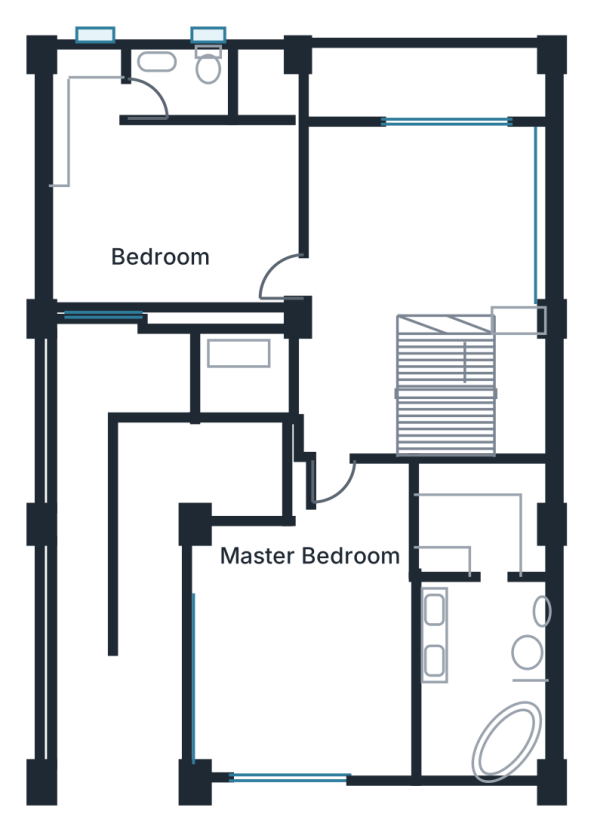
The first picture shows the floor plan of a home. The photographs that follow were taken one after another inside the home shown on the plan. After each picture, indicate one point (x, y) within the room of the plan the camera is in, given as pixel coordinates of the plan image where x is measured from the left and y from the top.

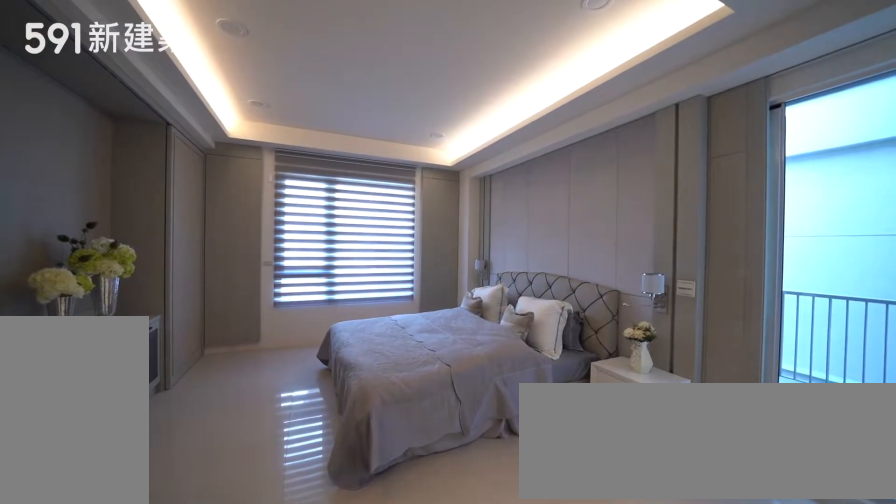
(304, 649)
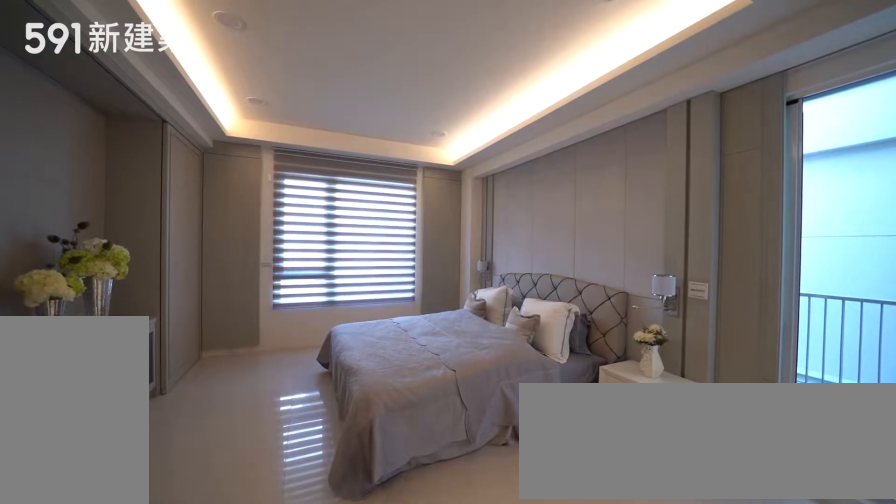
(304, 649)
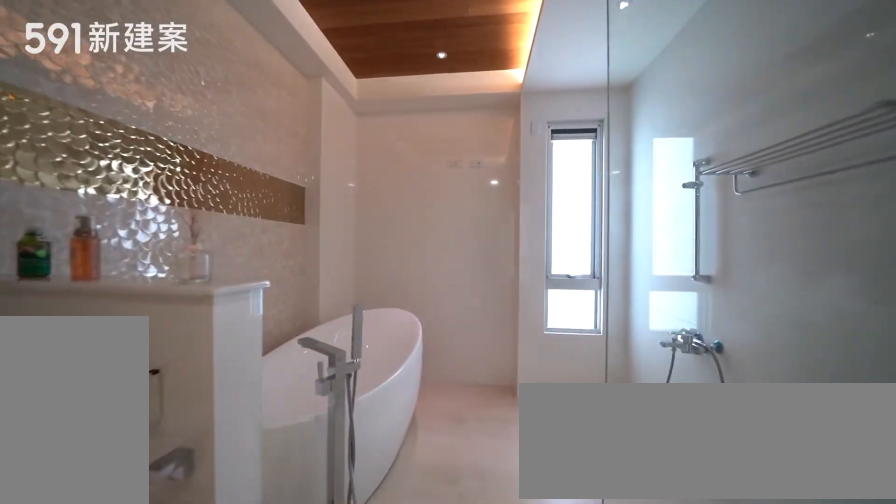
(489, 700)
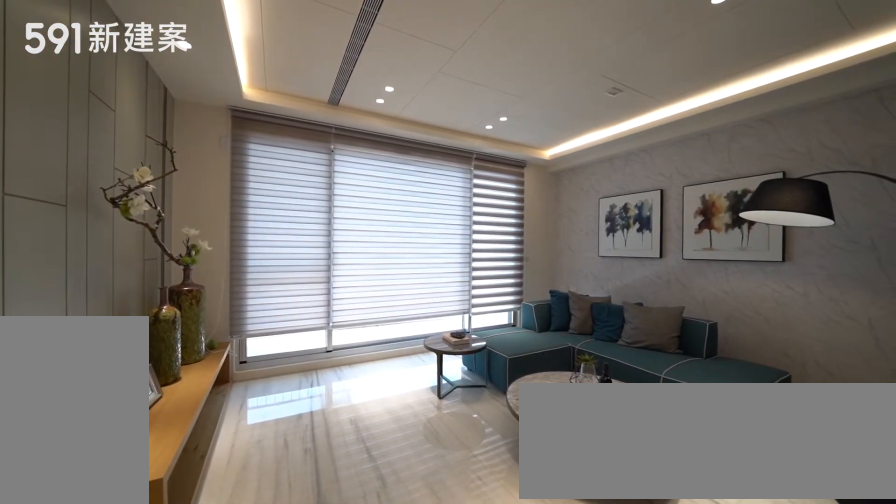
(432, 224)
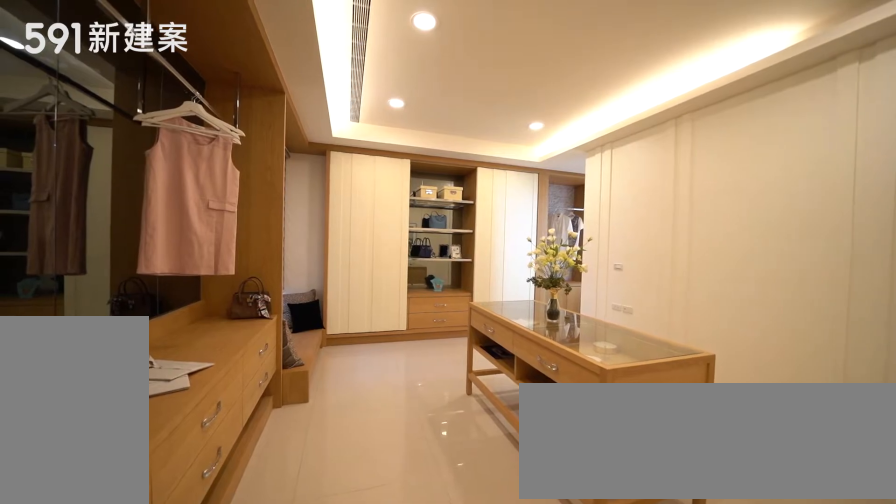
(157, 204)
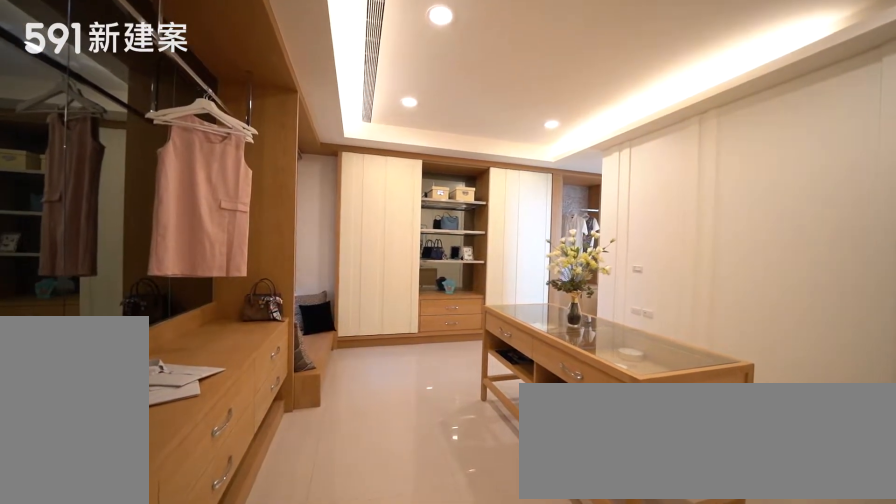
(157, 204)
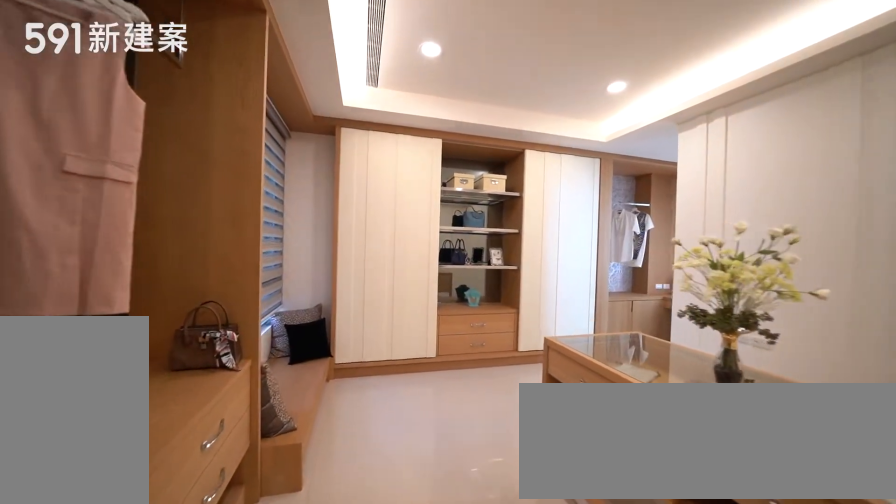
(157, 204)
